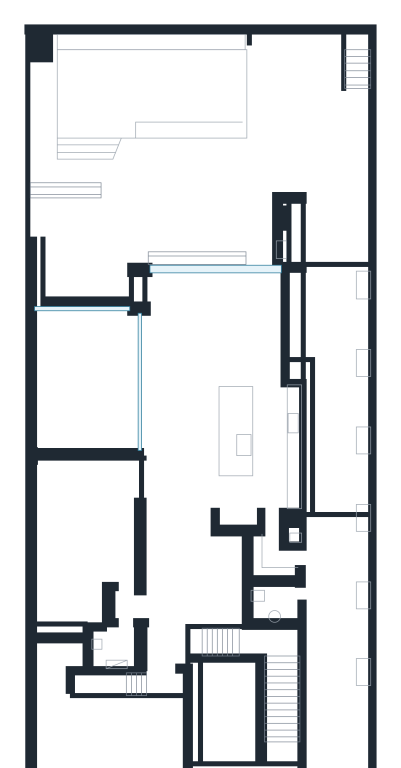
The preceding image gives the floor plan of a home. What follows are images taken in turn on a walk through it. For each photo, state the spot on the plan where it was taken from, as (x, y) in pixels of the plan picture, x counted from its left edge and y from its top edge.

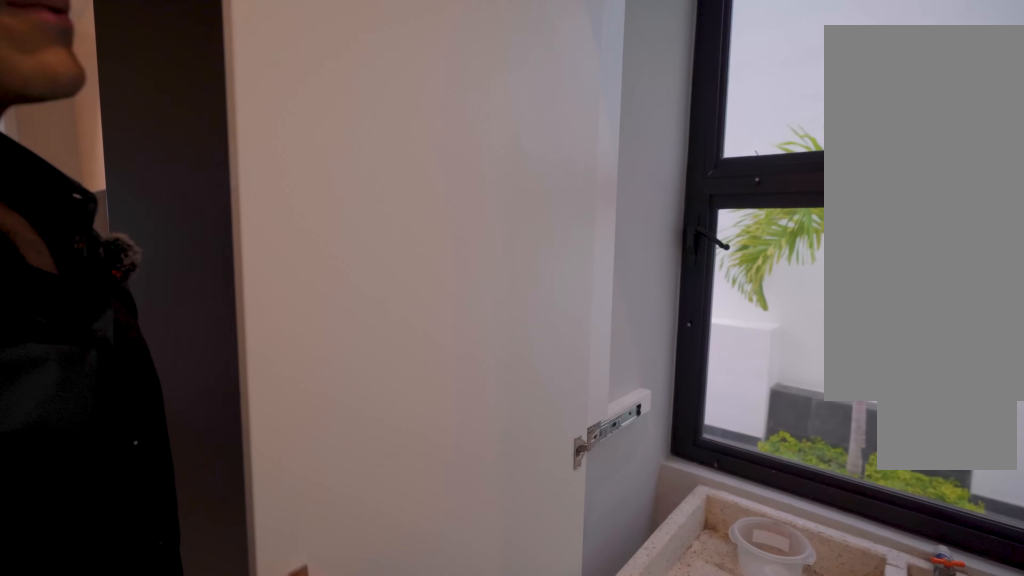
(273, 540)
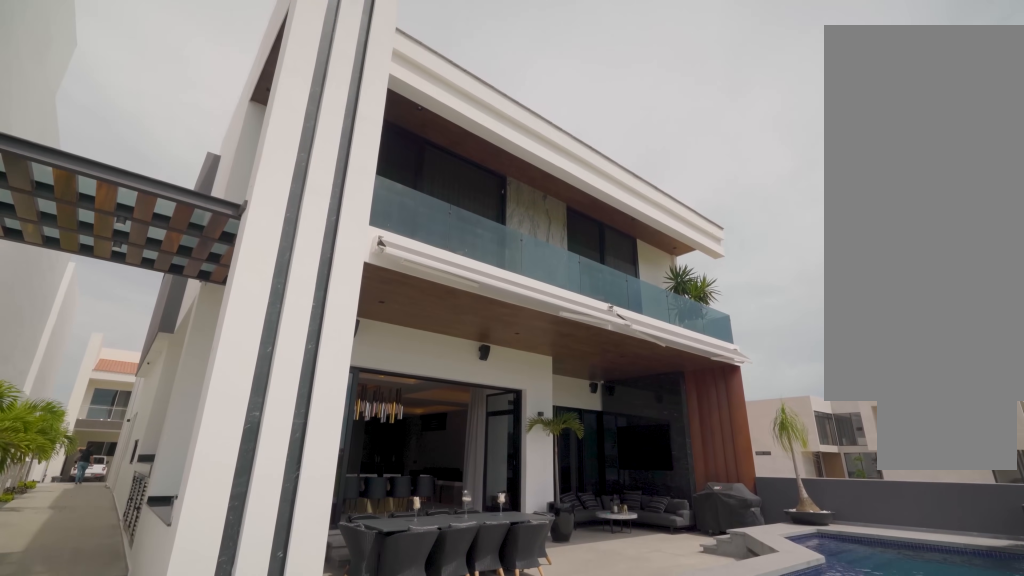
(317, 100)
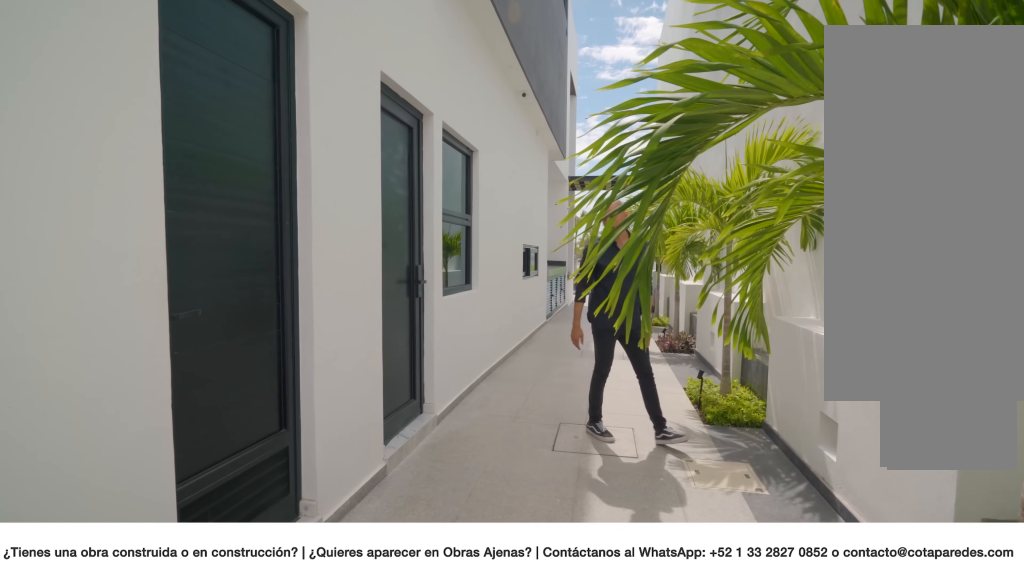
(338, 646)
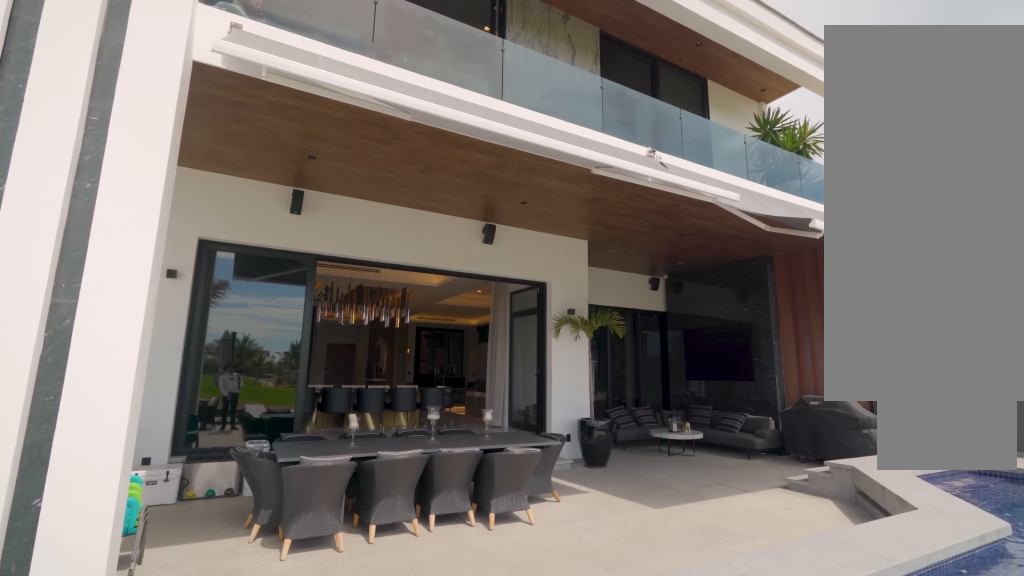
(262, 198)
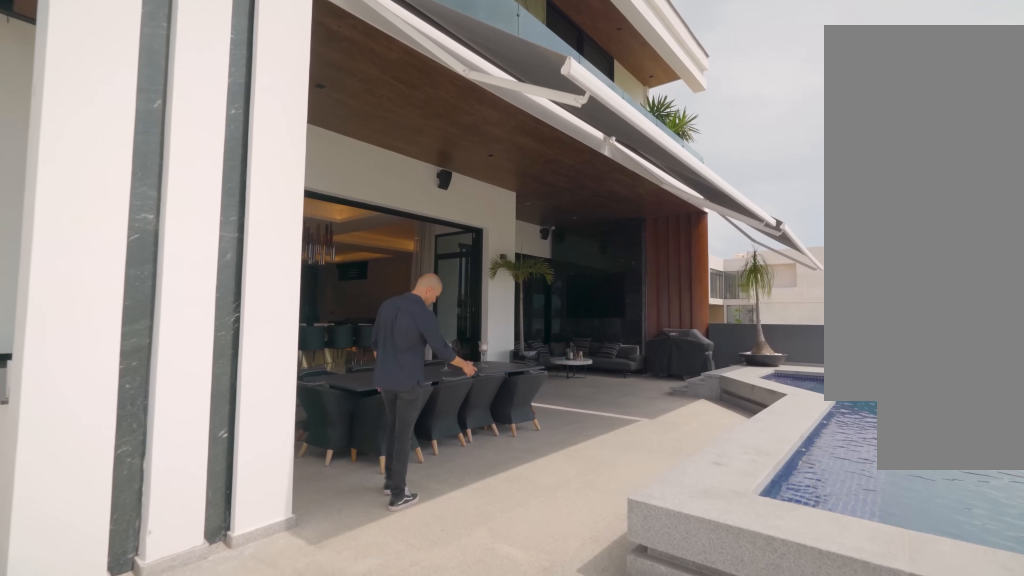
(279, 130)
